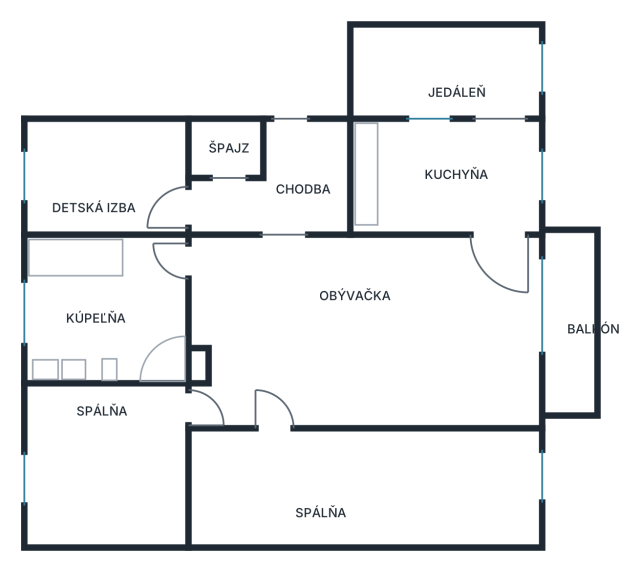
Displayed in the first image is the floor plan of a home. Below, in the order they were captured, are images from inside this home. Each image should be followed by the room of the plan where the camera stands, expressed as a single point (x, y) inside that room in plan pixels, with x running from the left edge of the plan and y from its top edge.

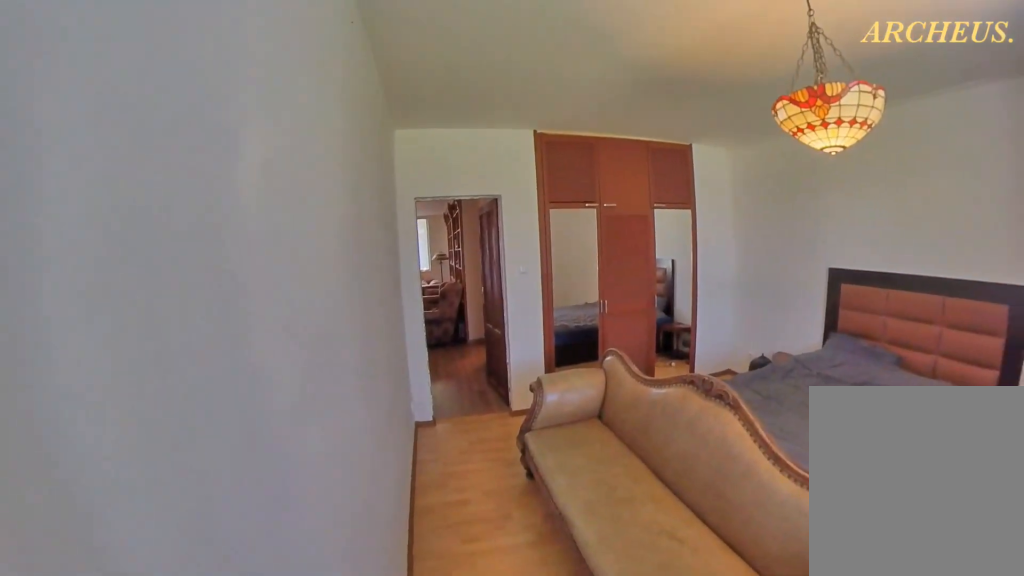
(99, 468)
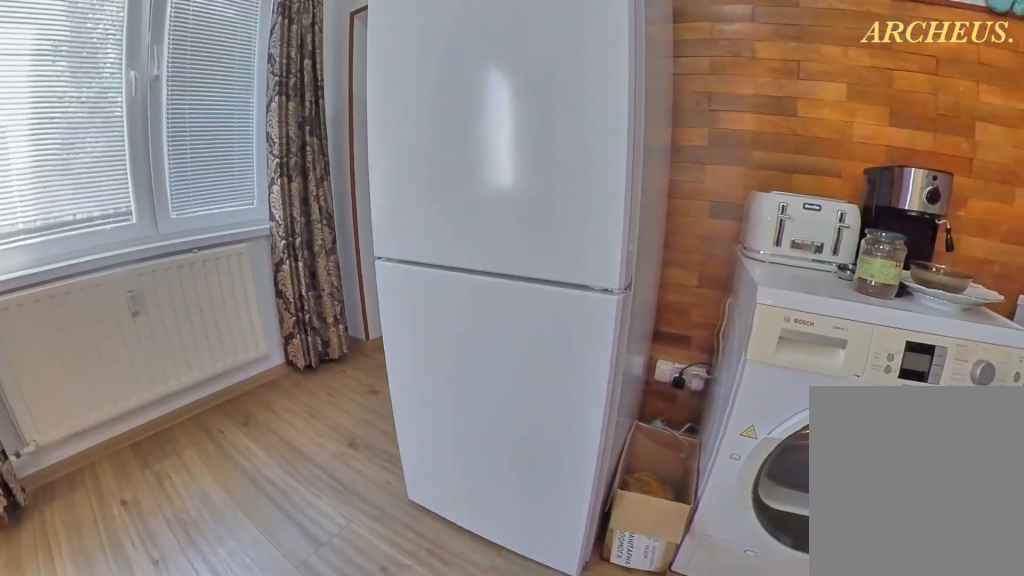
(448, 171)
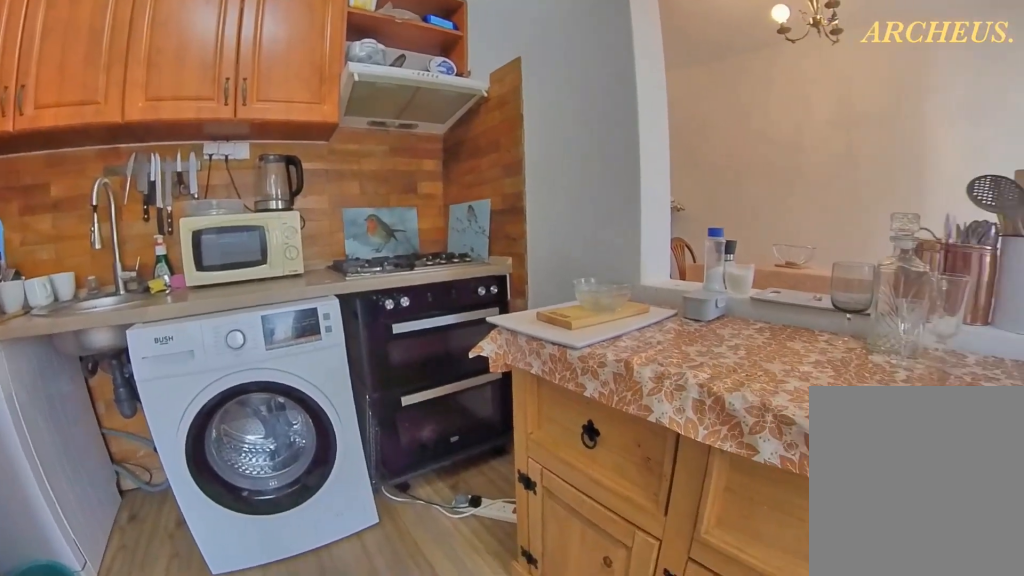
(448, 171)
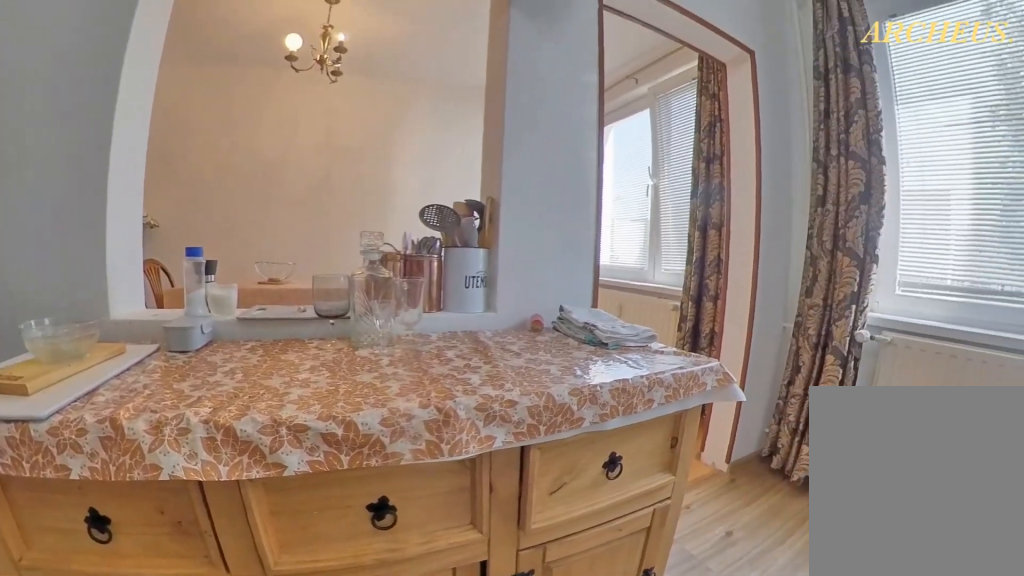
(448, 171)
